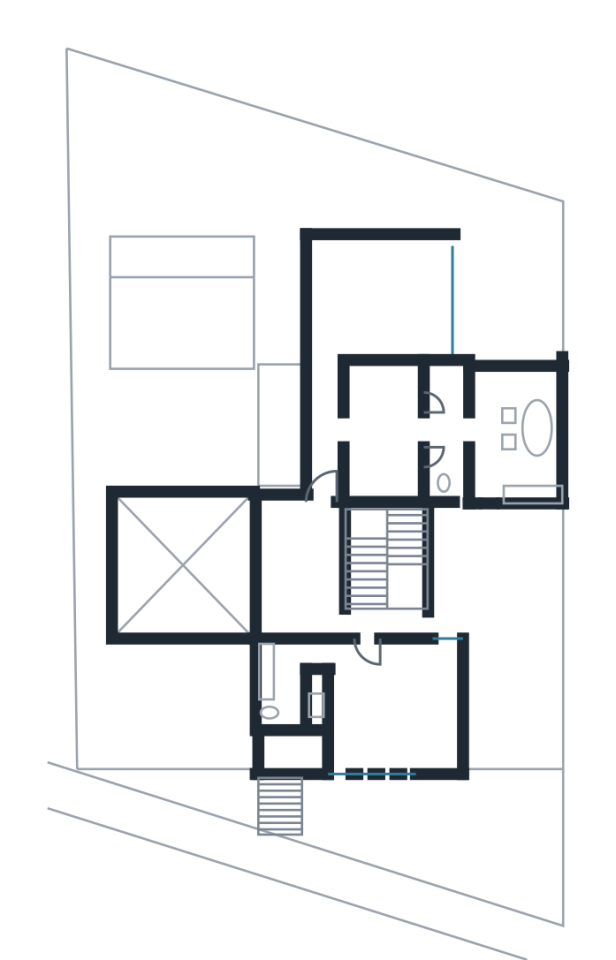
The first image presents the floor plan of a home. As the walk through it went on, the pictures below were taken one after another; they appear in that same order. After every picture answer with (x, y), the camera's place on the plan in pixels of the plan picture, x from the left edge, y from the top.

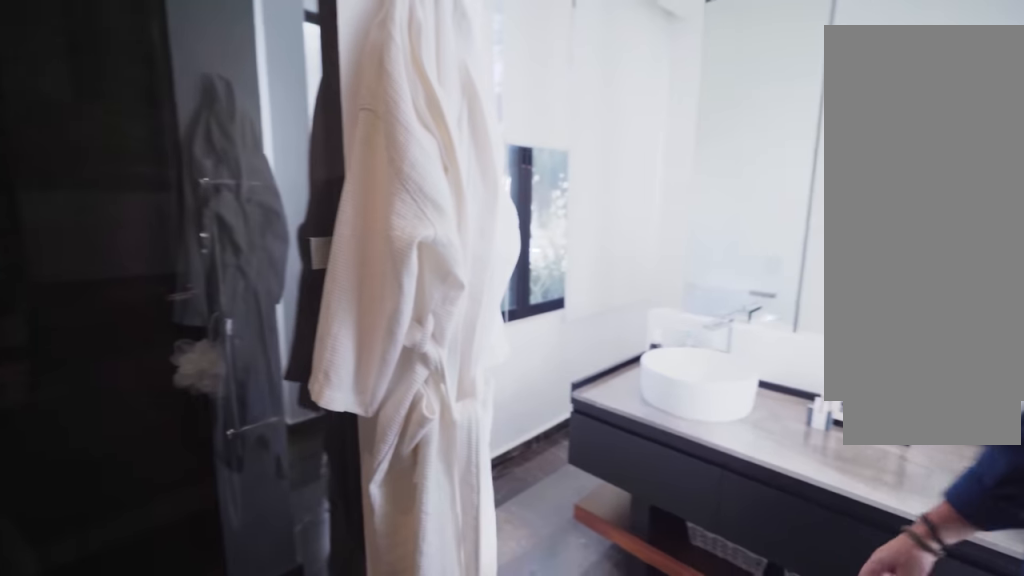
(452, 424)
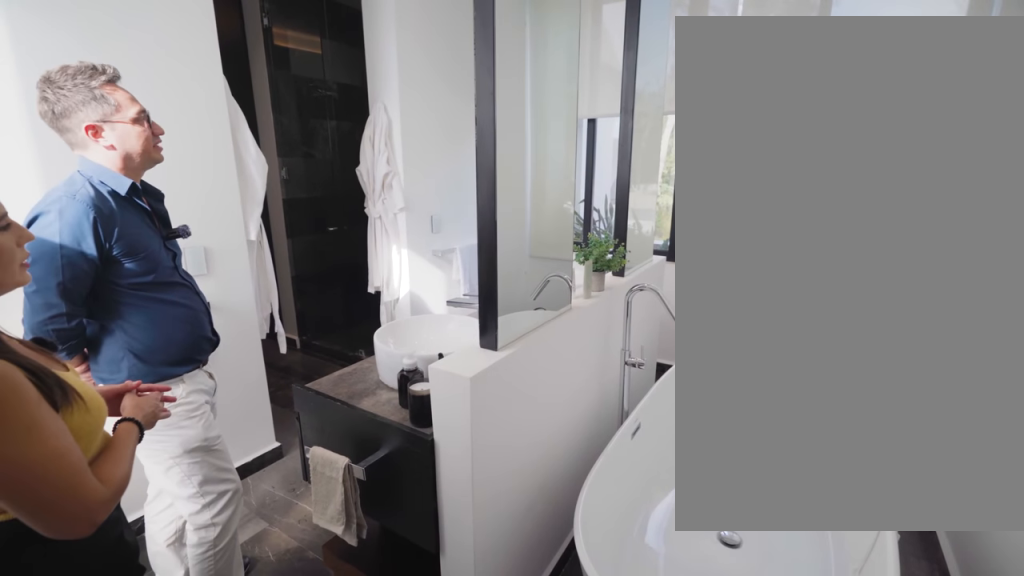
(532, 461)
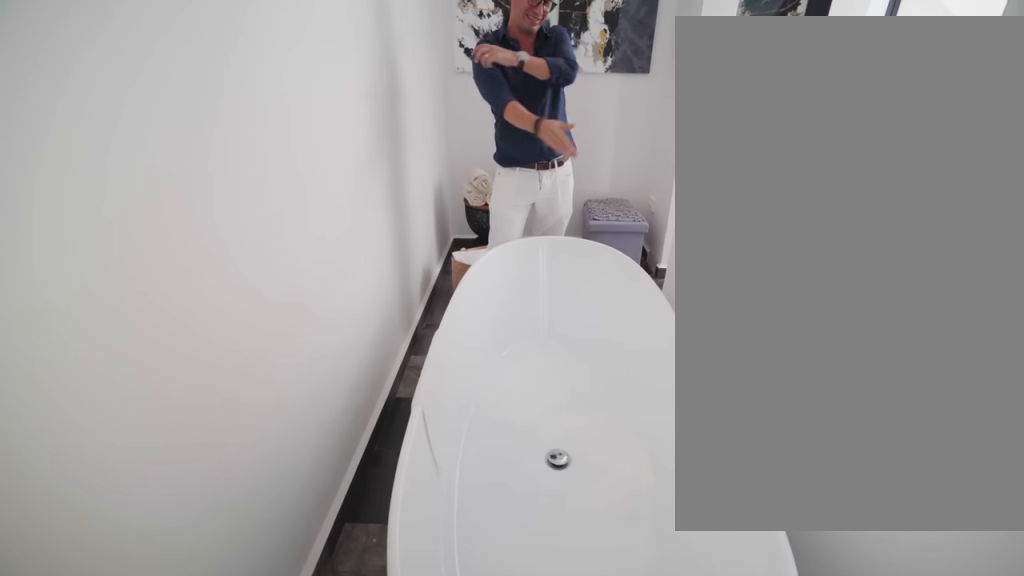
(529, 392)
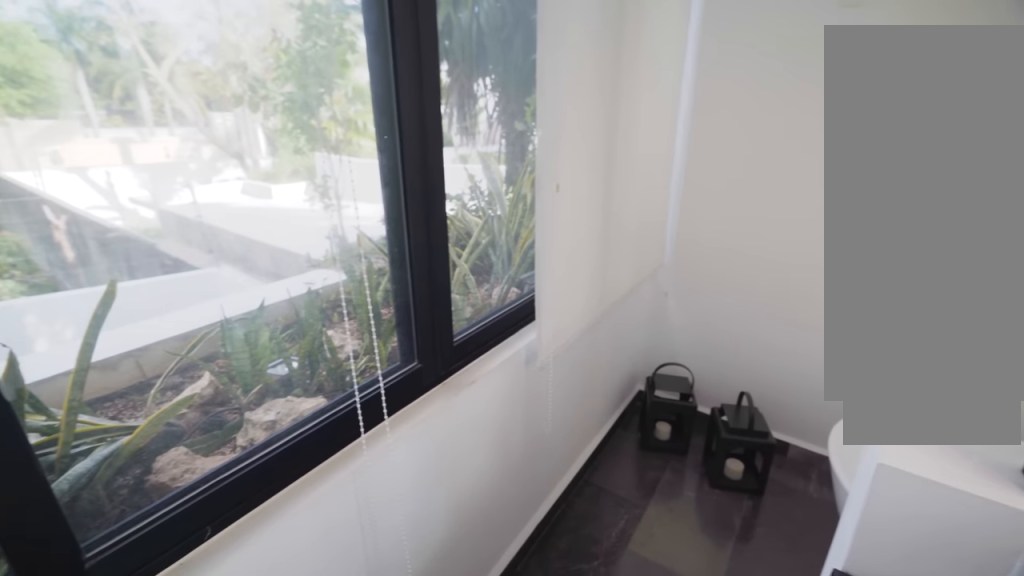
(484, 399)
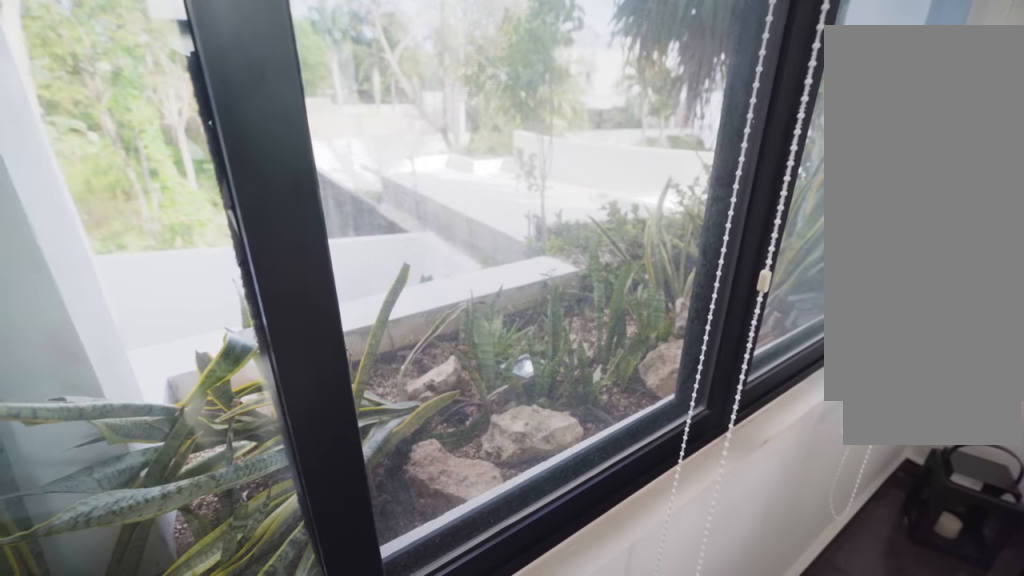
(488, 392)
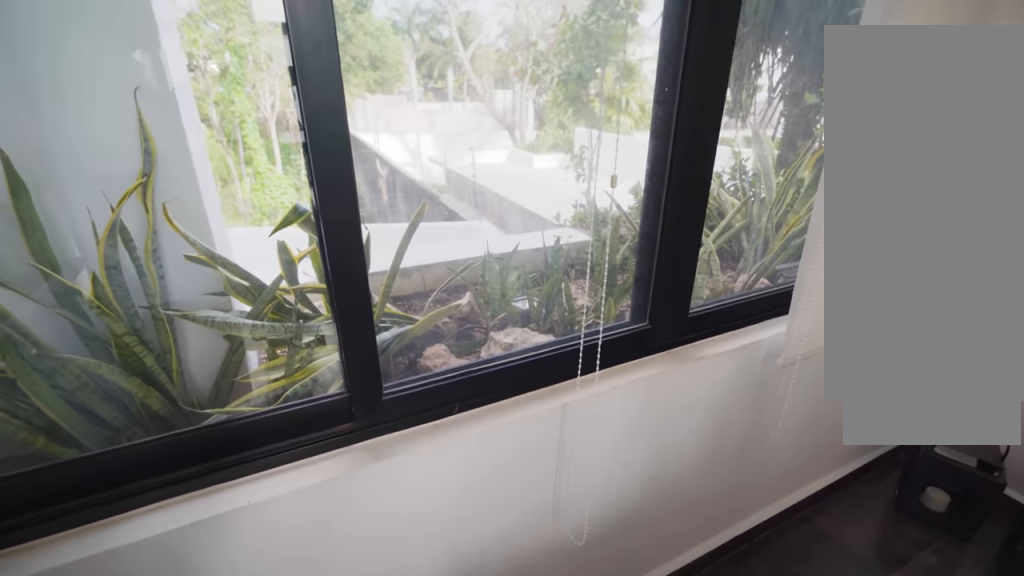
(488, 392)
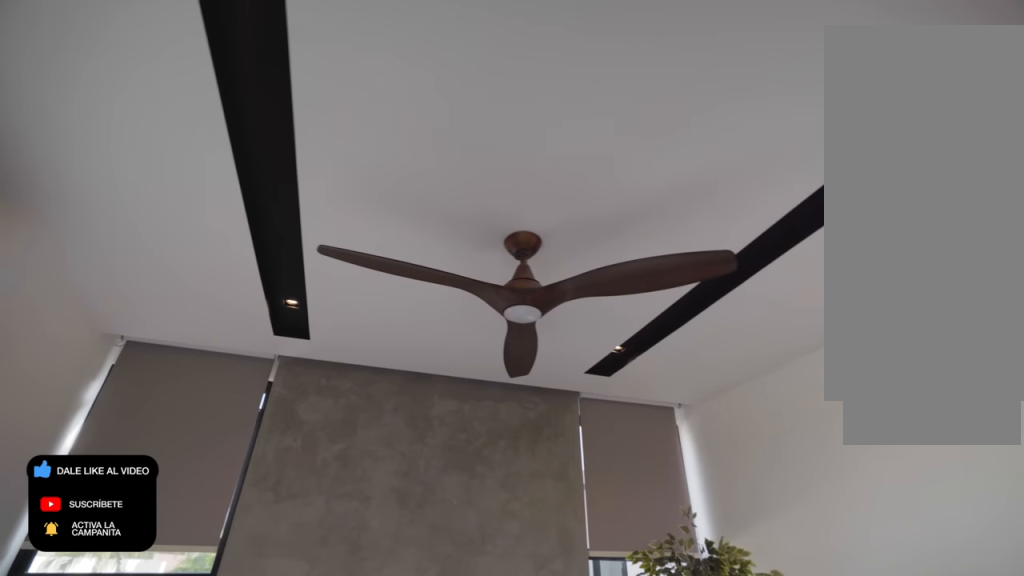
(342, 329)
